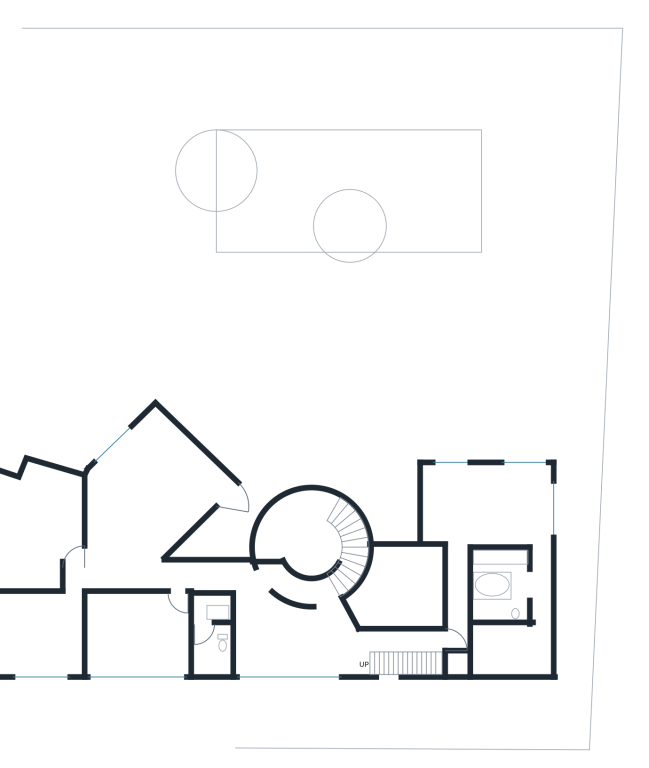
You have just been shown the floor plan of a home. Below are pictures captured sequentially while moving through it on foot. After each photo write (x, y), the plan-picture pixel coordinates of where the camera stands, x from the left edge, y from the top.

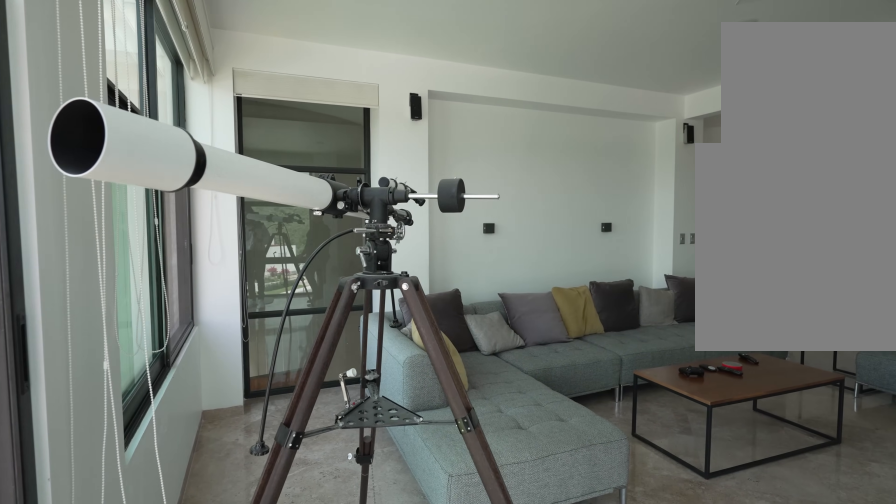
(156, 436)
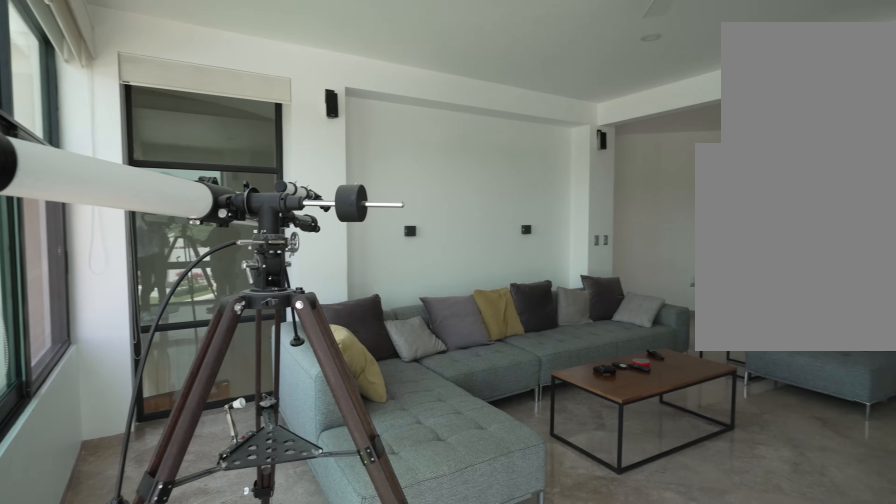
(156, 436)
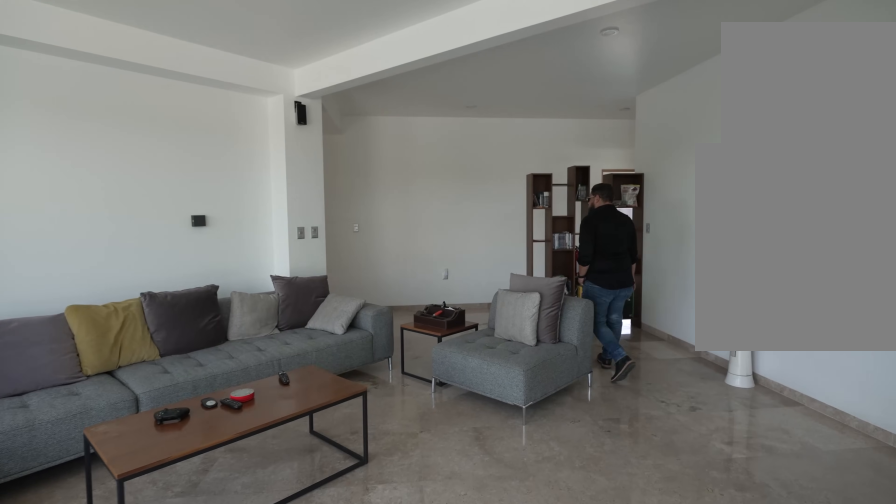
(154, 437)
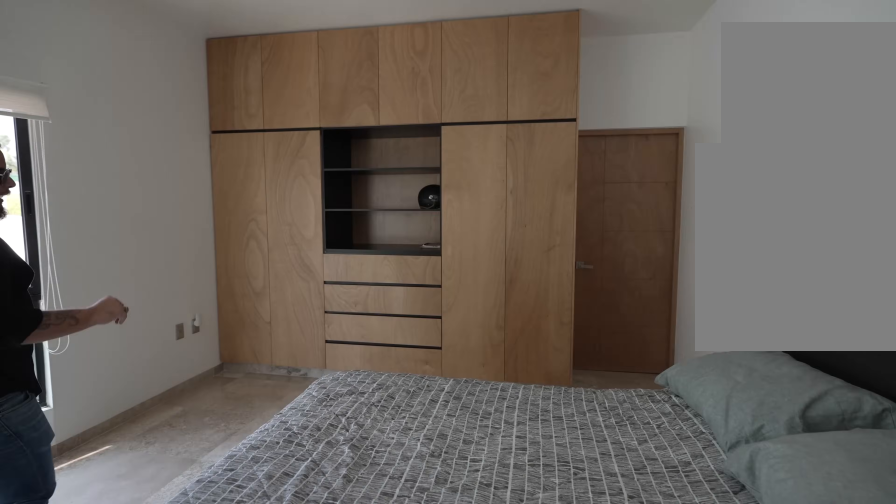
(63, 608)
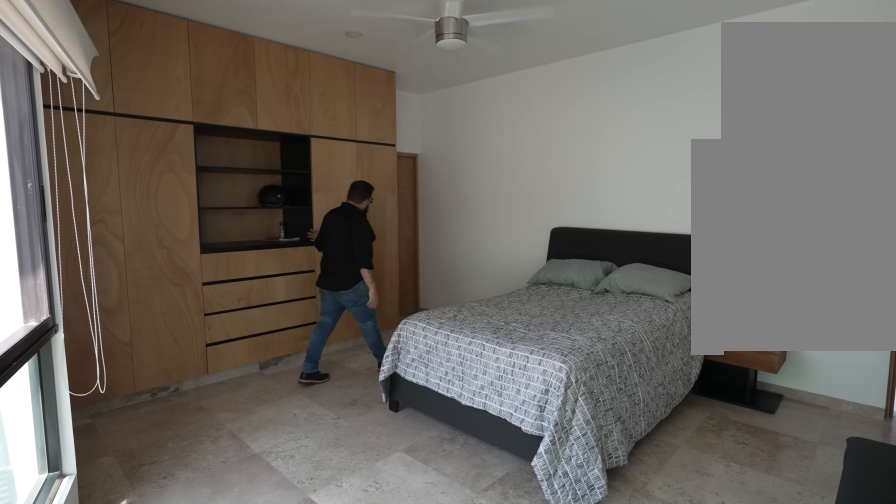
(45, 660)
